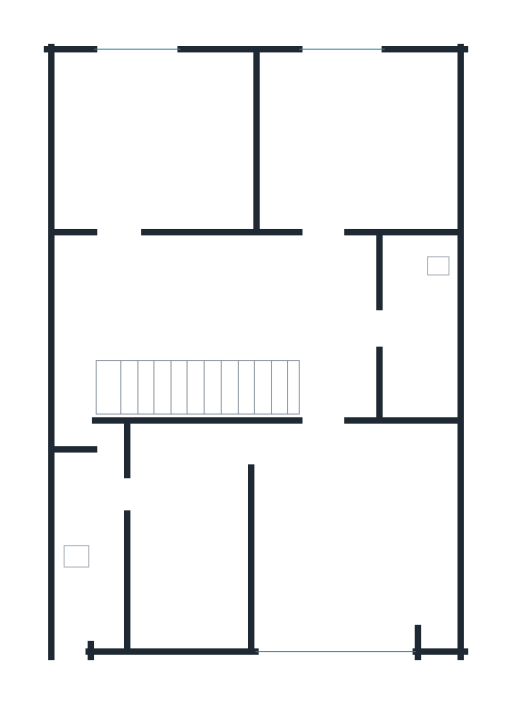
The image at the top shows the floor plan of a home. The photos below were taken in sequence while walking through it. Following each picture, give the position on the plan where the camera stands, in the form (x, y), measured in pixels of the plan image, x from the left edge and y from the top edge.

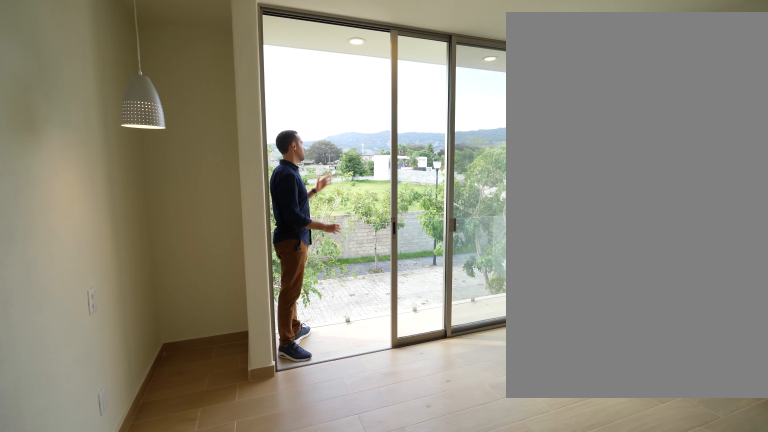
(419, 473)
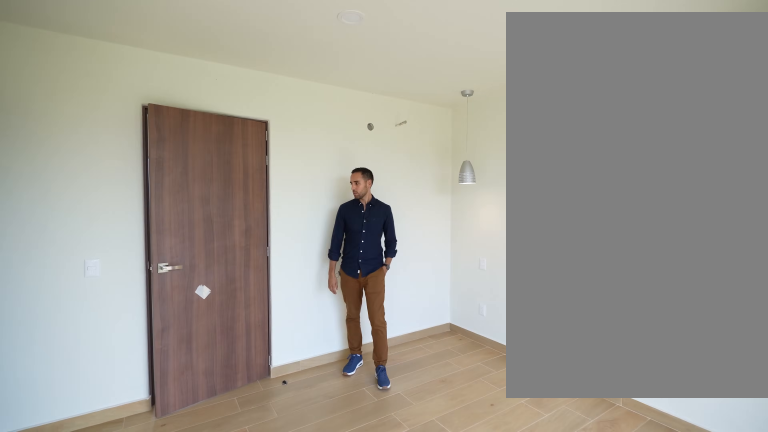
(276, 625)
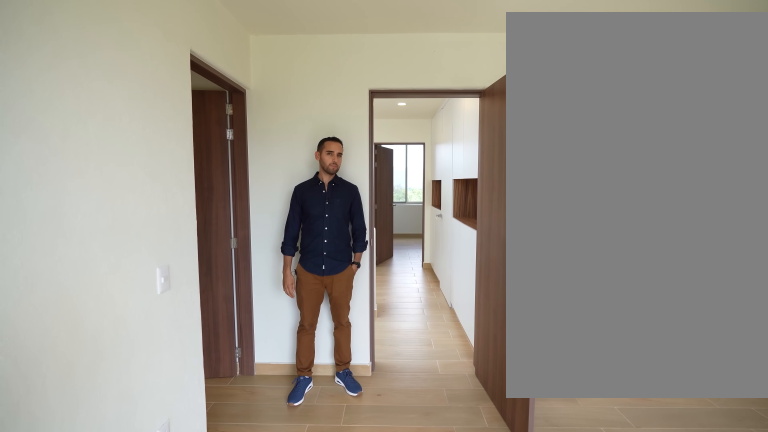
(312, 631)
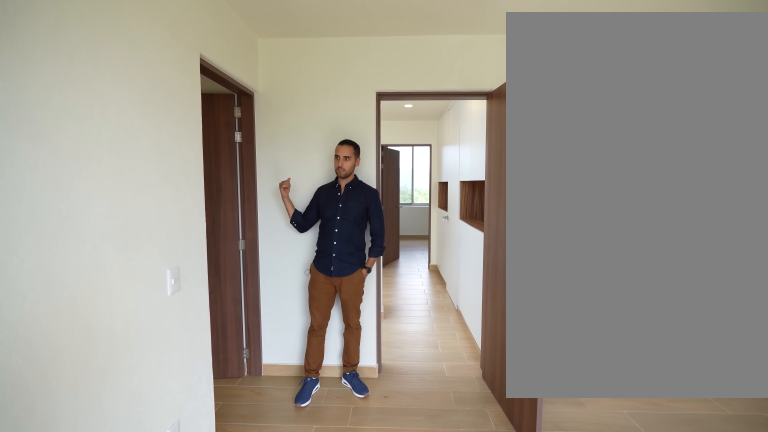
(312, 631)
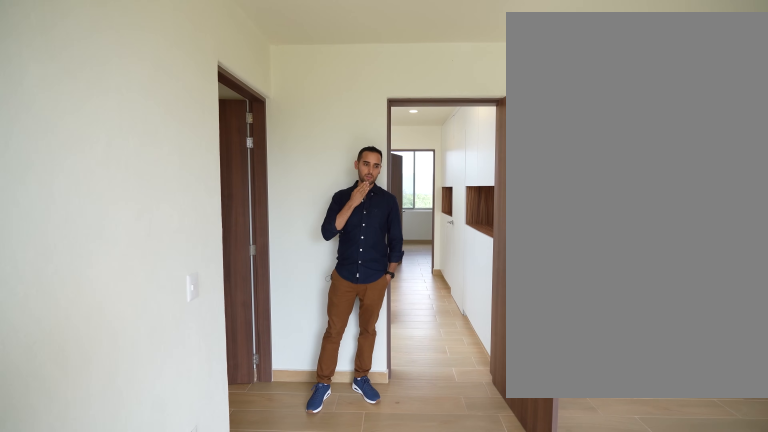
(312, 631)
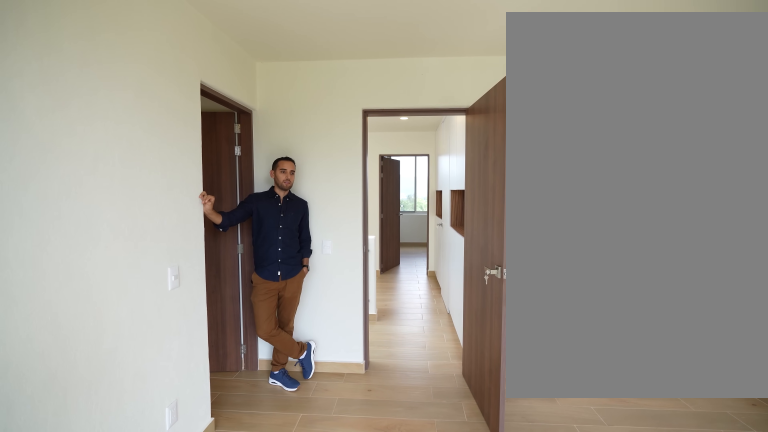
(316, 631)
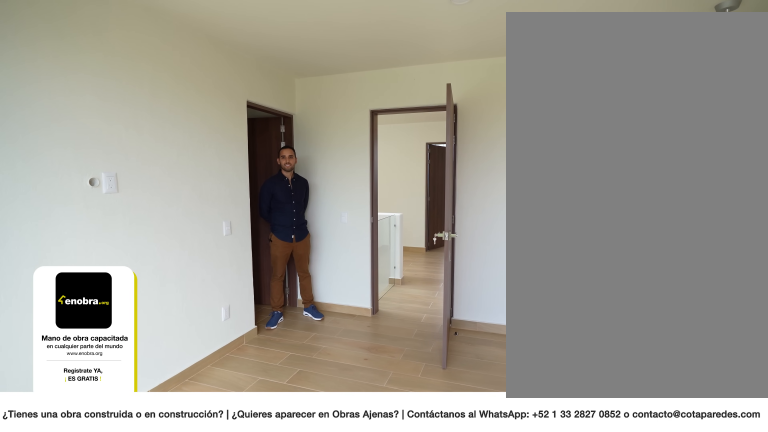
(387, 617)
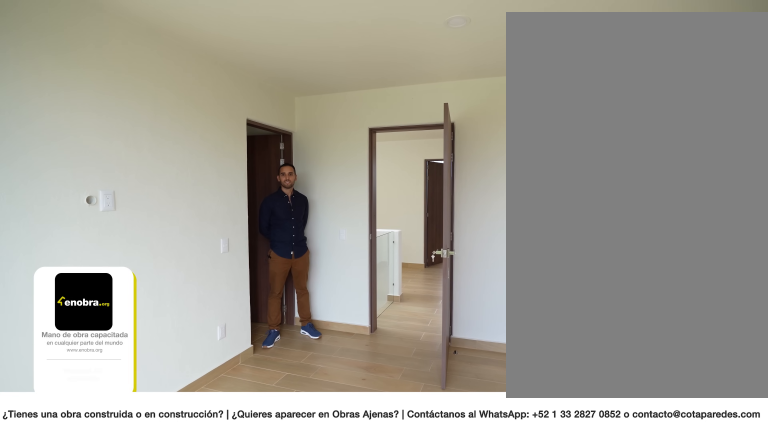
(386, 617)
